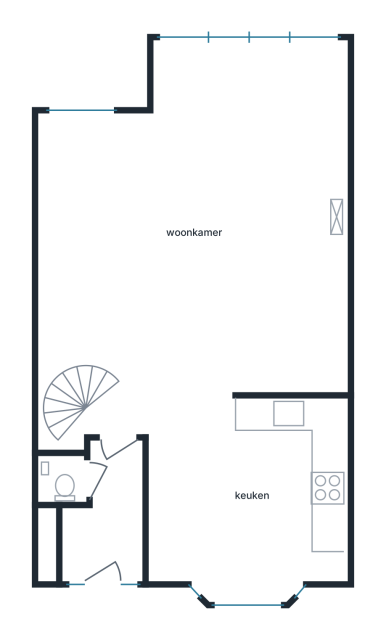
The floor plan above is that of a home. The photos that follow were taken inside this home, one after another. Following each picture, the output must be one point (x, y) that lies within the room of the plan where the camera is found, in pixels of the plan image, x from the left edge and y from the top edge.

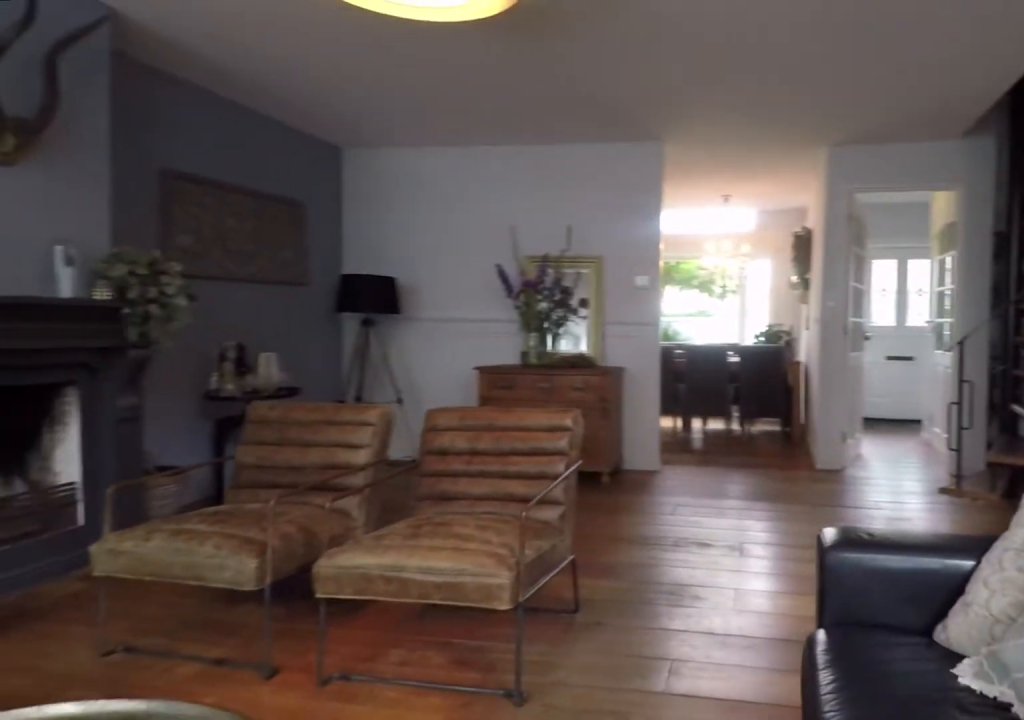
(199, 235)
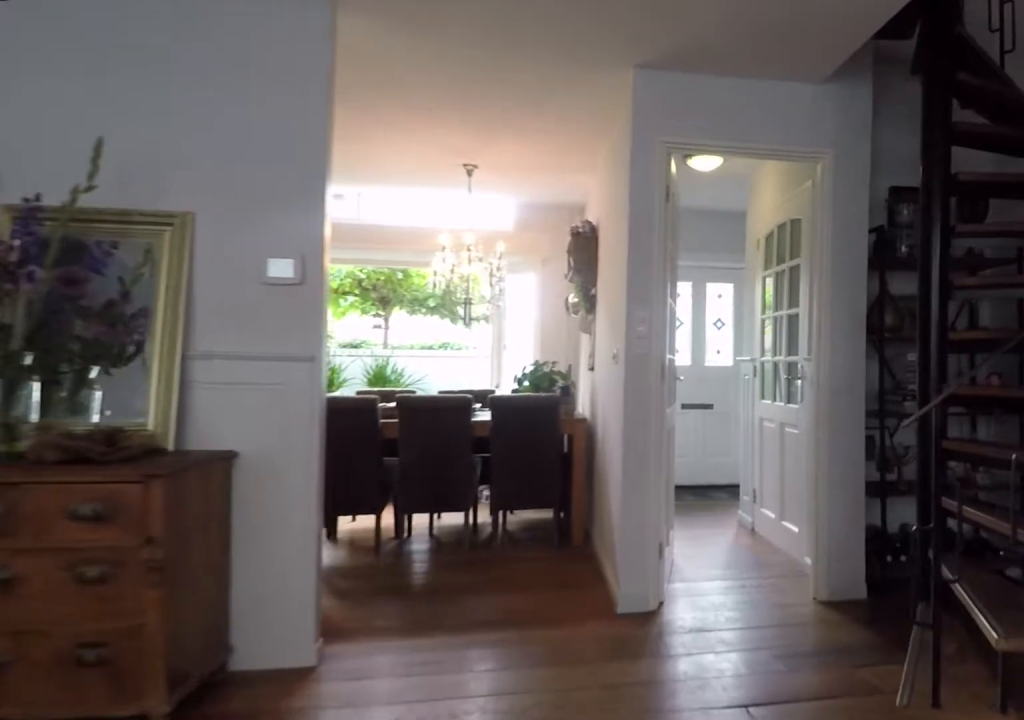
(199, 235)
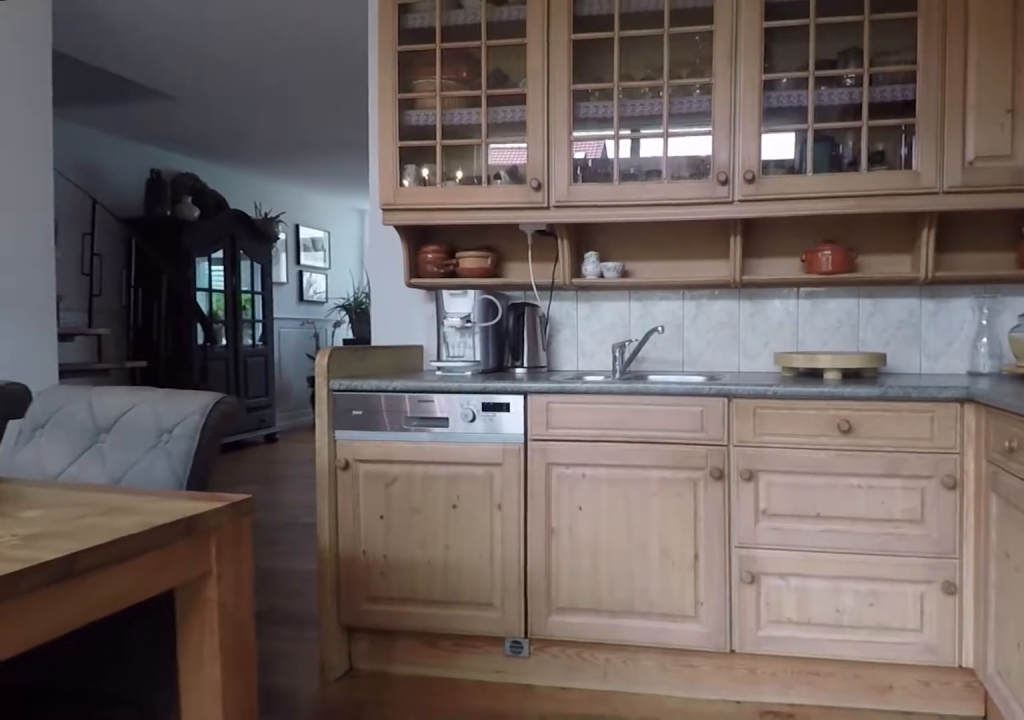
(278, 535)
